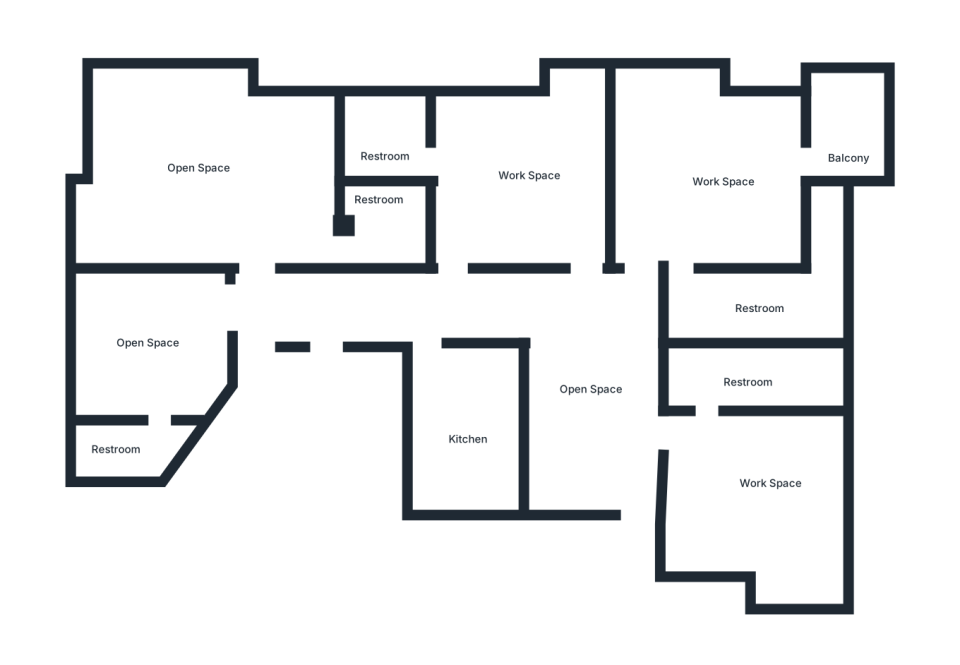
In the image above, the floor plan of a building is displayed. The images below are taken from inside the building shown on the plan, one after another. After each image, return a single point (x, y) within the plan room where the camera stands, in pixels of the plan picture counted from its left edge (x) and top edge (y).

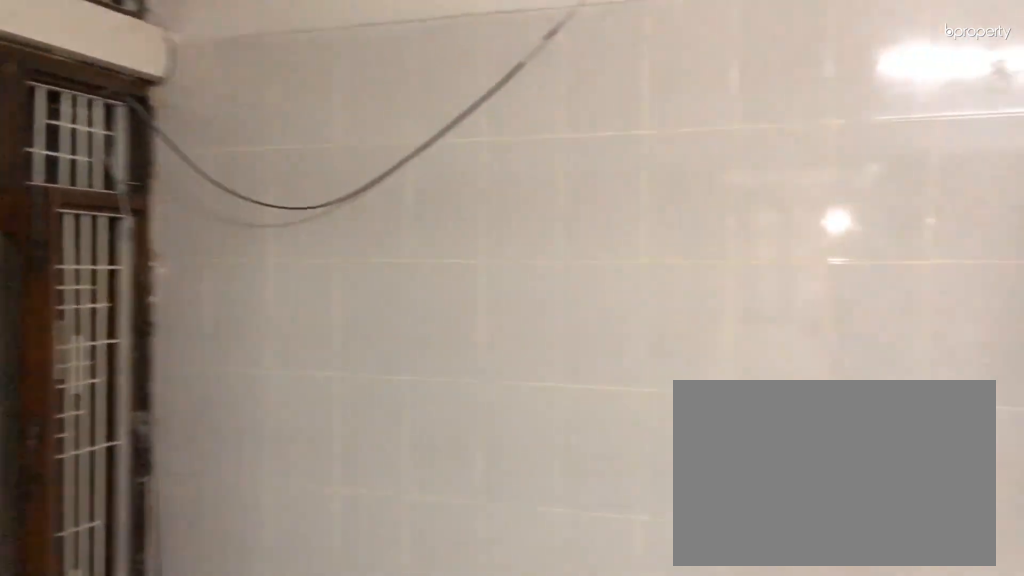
(603, 418)
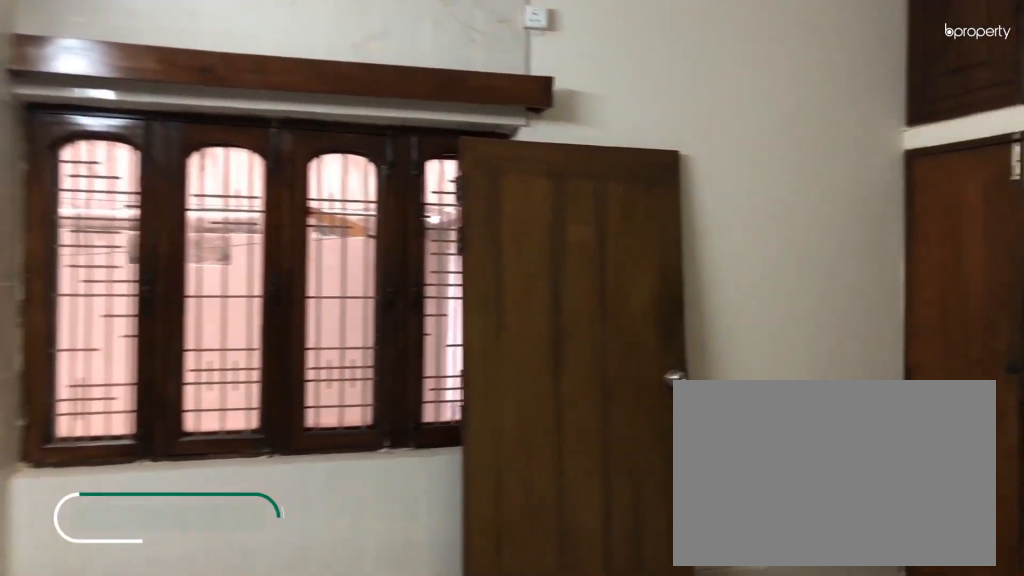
(749, 484)
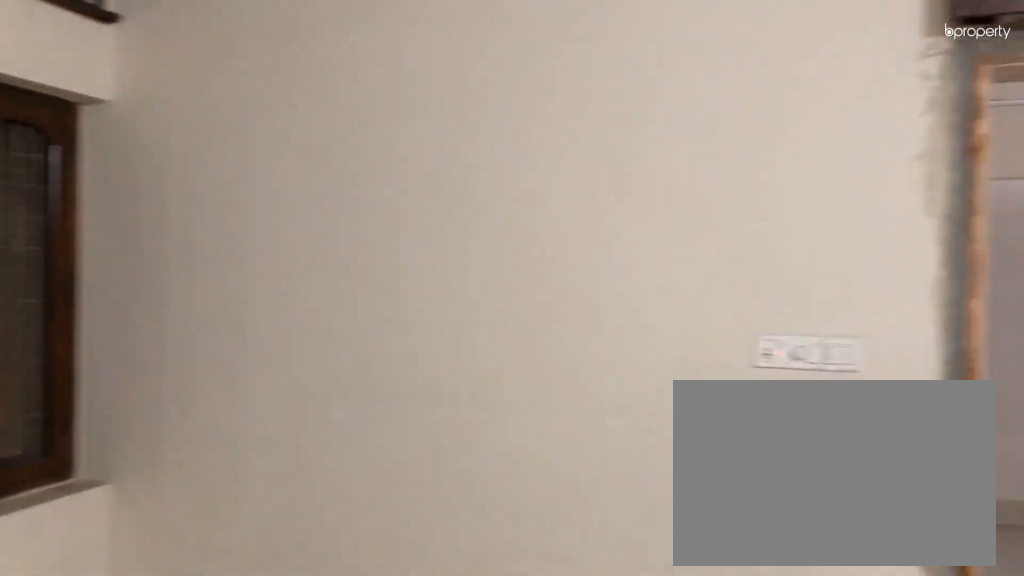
(749, 484)
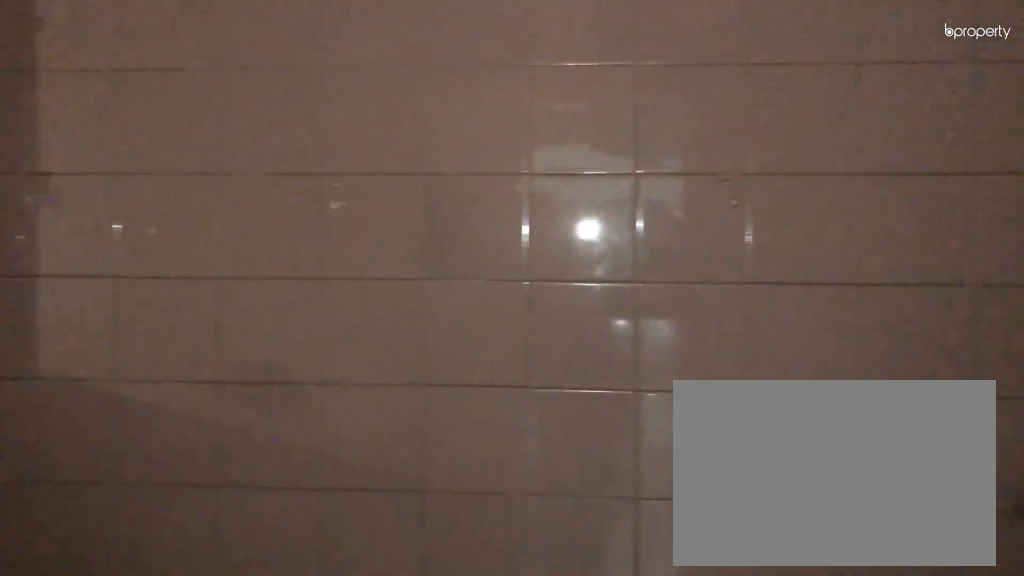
(761, 372)
